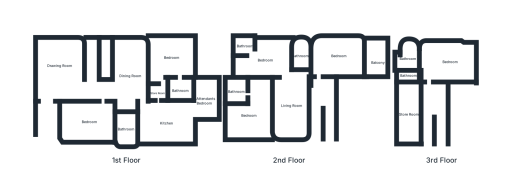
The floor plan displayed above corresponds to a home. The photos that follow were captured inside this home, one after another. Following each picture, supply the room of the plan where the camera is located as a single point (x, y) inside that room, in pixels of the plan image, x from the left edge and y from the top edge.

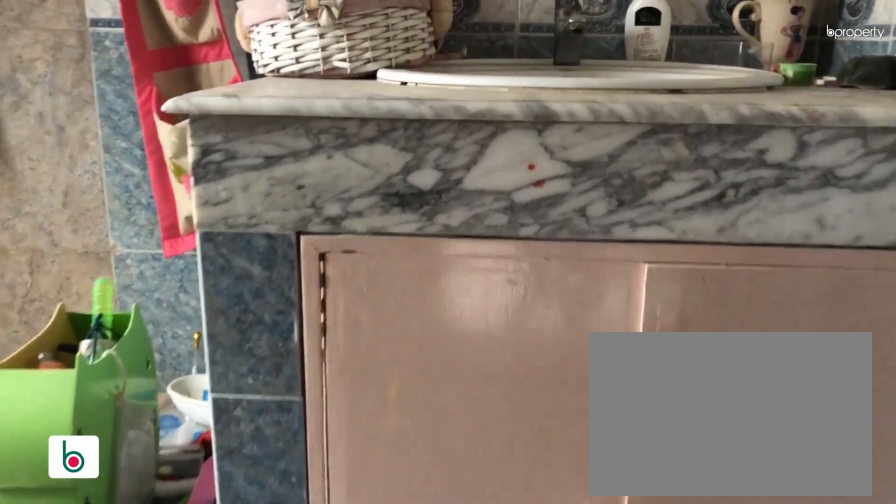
(244, 46)
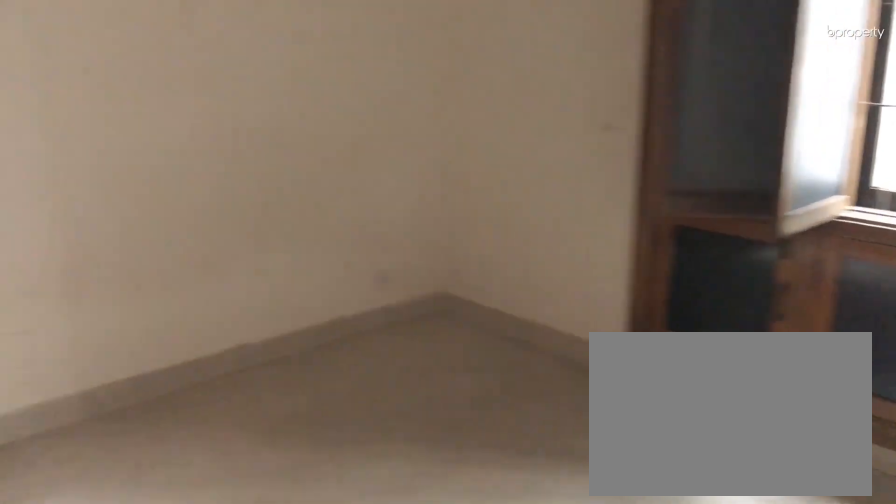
(248, 116)
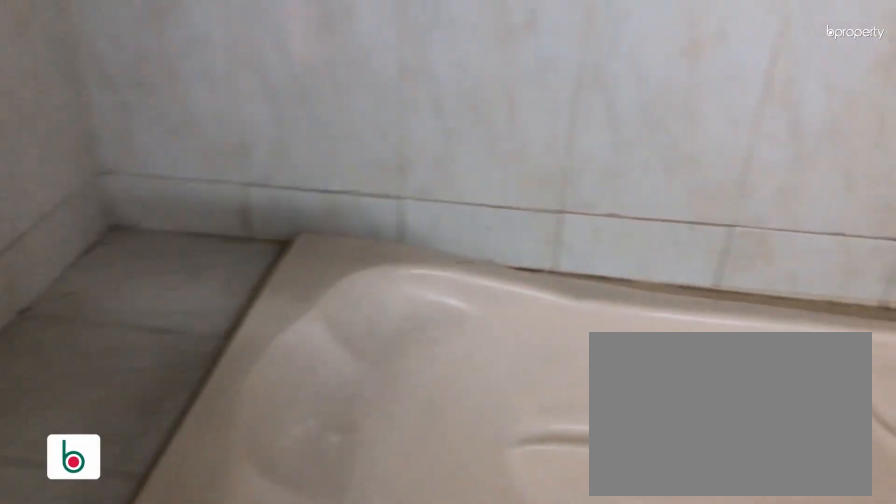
(234, 92)
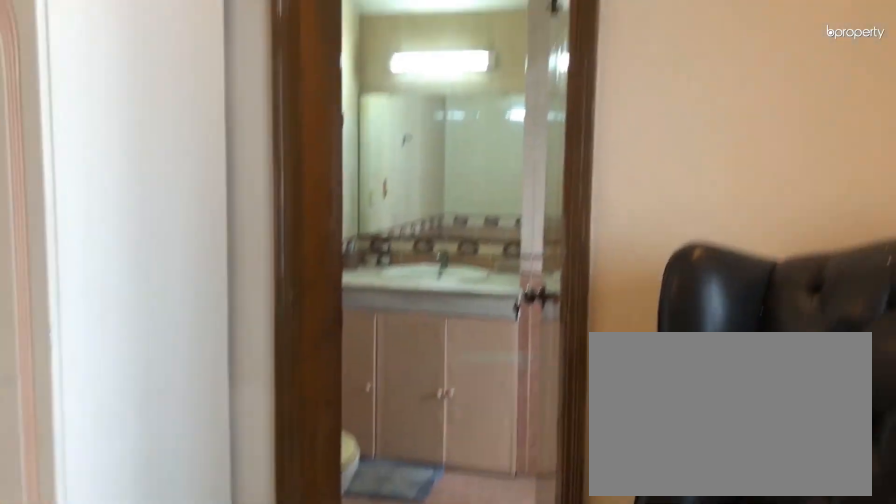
(449, 62)
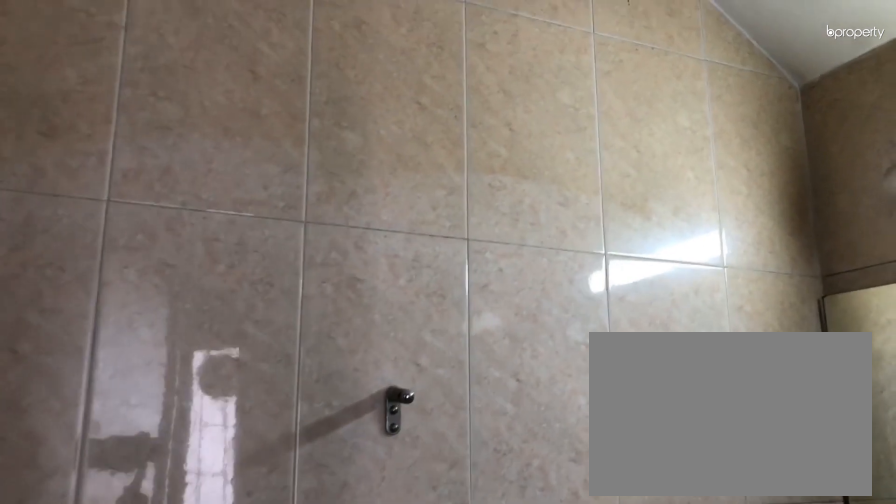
(406, 58)
